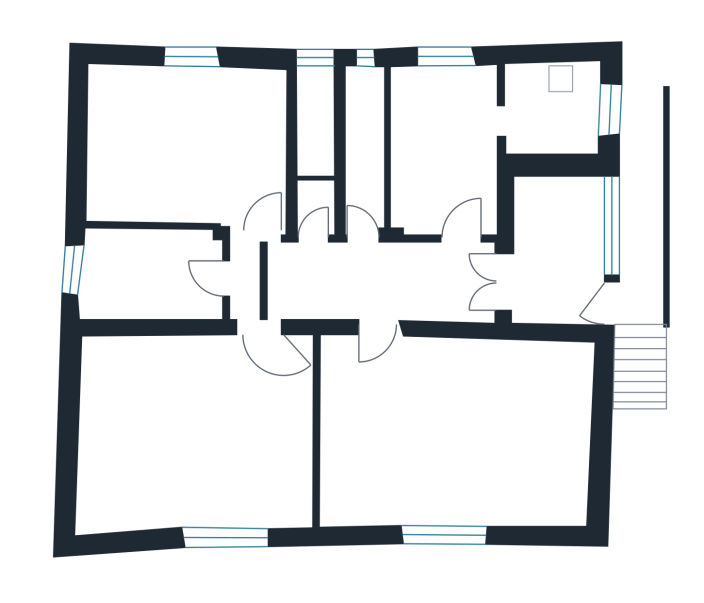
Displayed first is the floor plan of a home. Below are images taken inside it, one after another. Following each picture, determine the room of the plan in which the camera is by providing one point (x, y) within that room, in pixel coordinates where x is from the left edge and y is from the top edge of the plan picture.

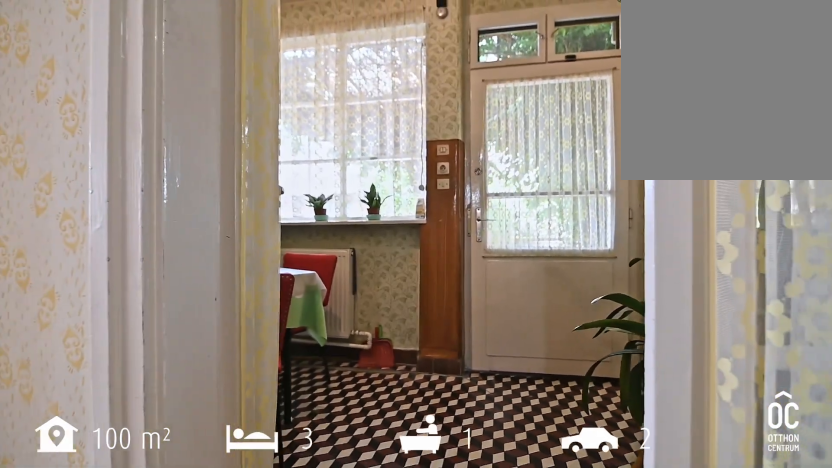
(559, 248)
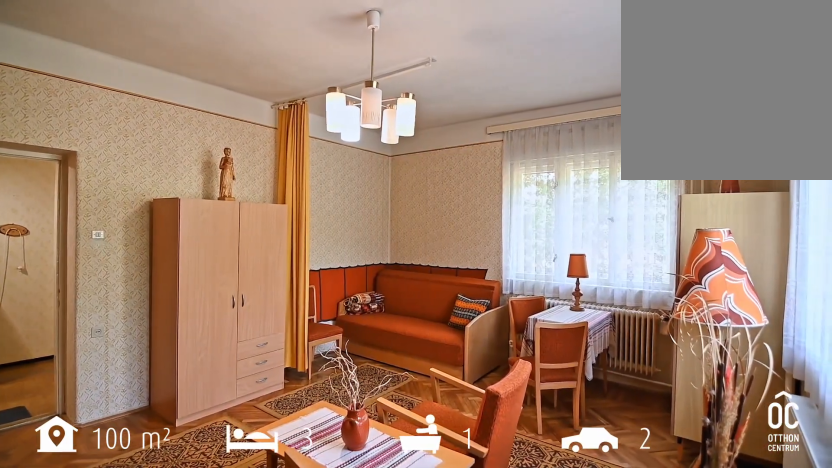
(461, 431)
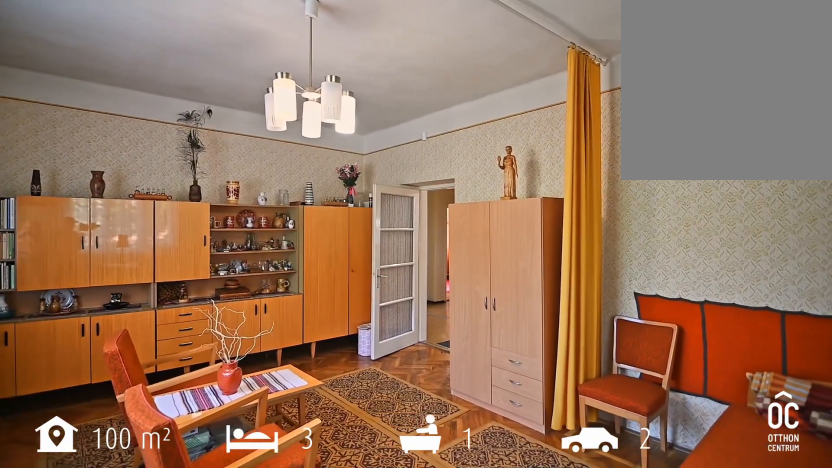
(462, 431)
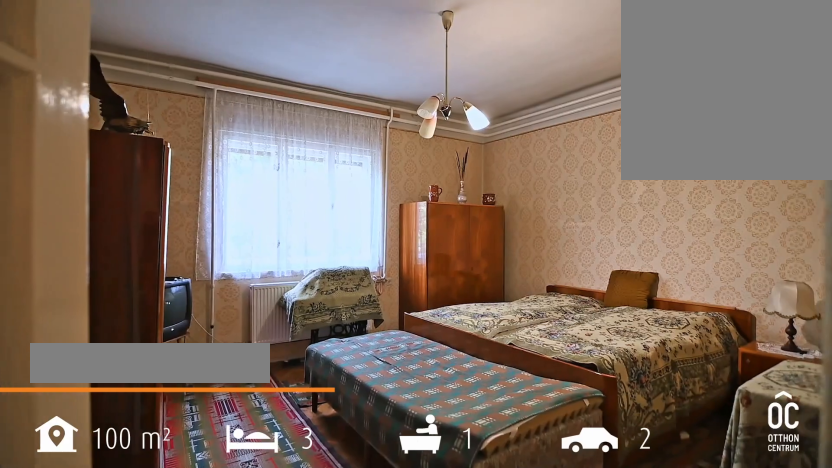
(190, 431)
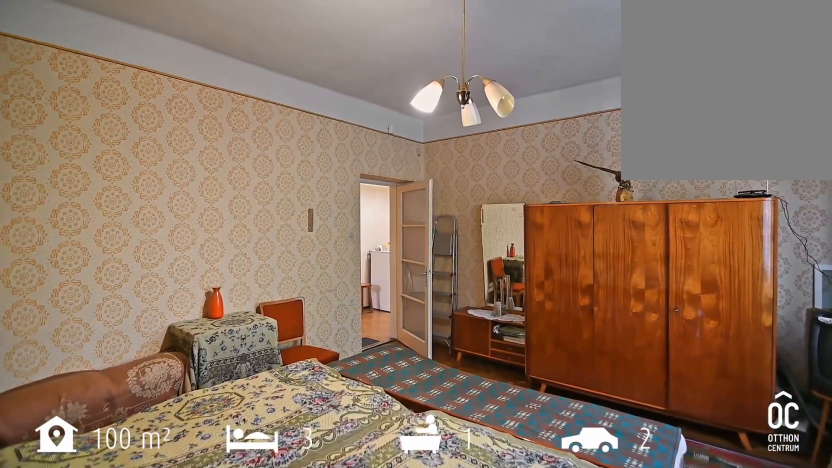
(190, 431)
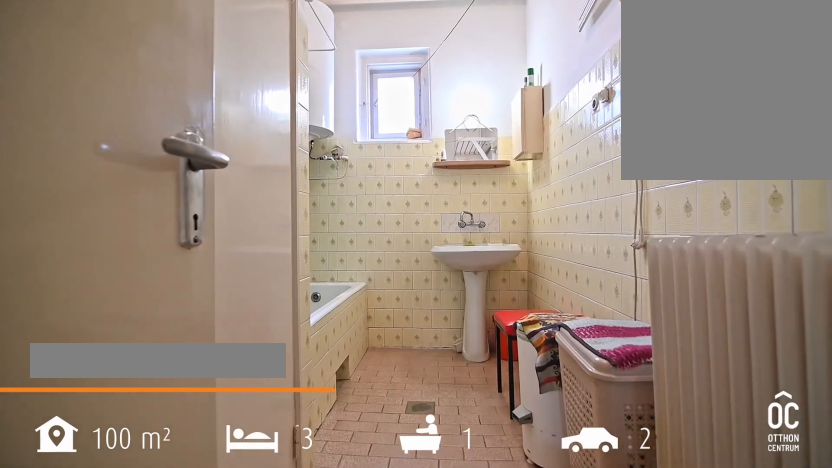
(155, 271)
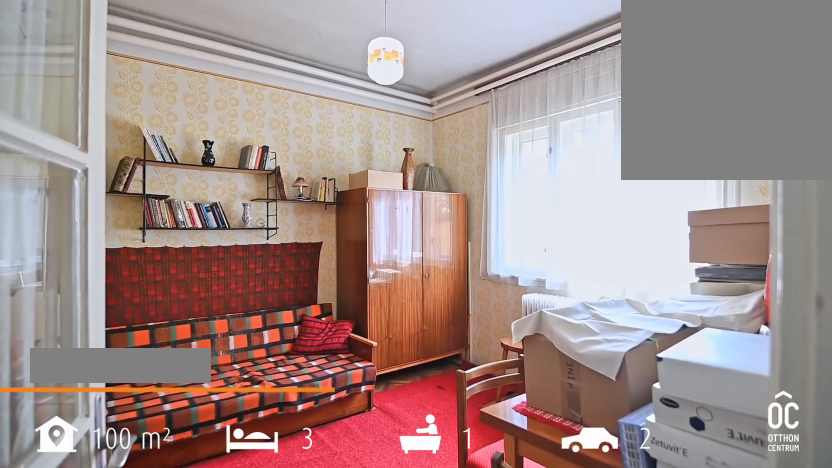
(187, 139)
